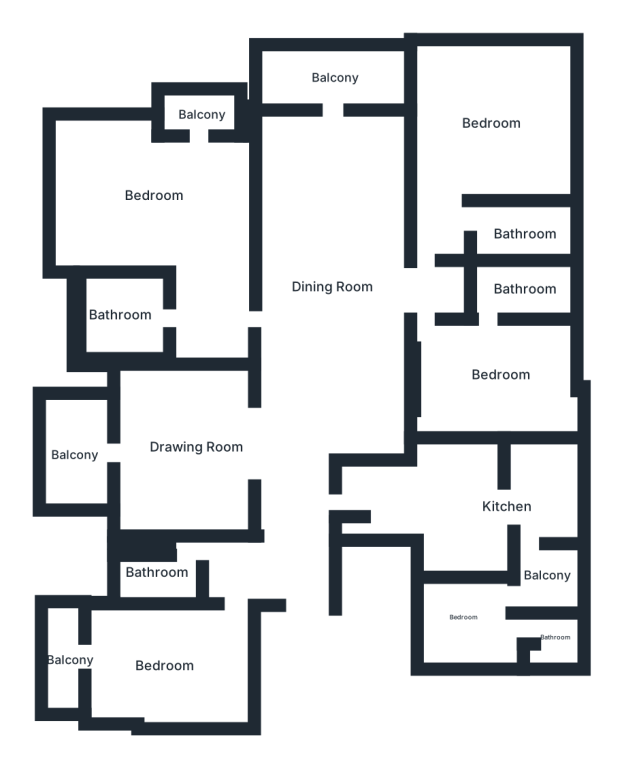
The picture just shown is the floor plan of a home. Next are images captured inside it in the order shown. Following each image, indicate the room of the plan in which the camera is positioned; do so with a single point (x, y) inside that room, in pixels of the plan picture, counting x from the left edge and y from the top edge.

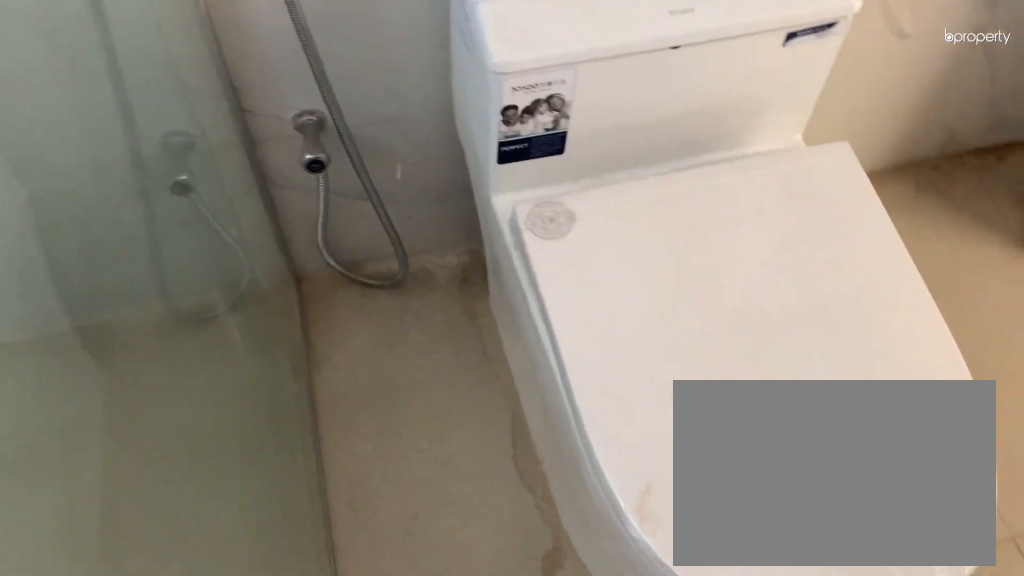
(522, 237)
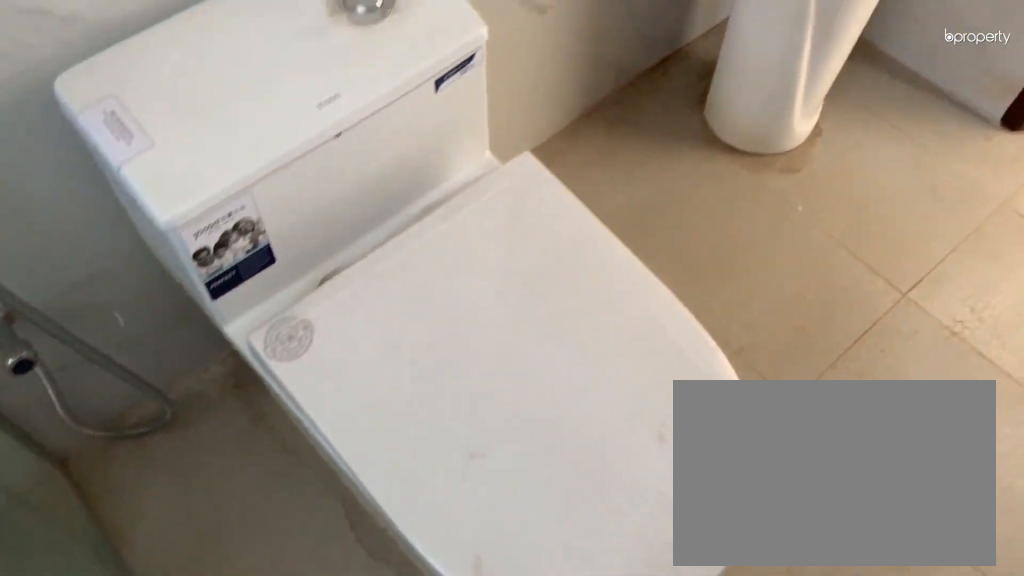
(522, 237)
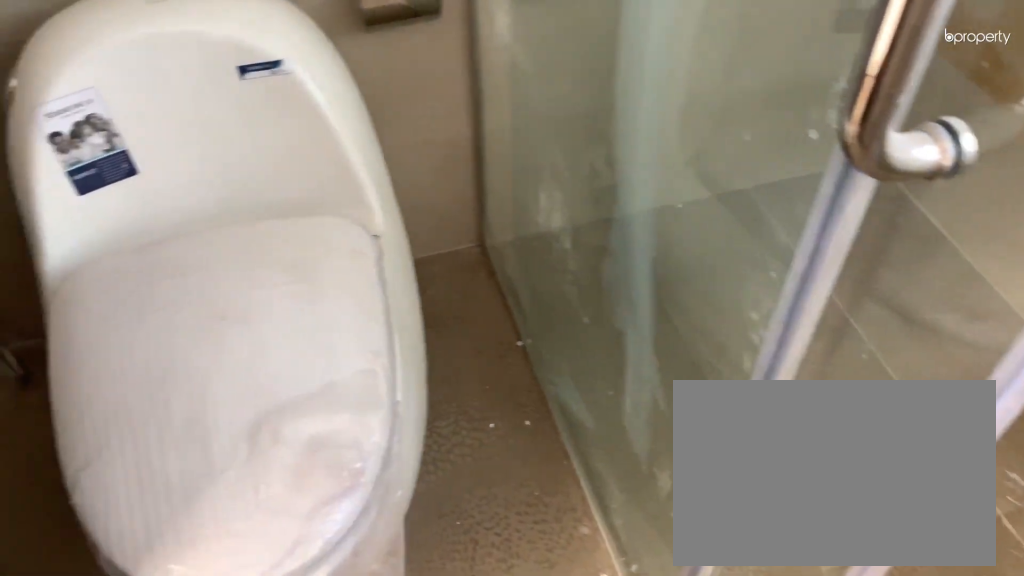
(119, 322)
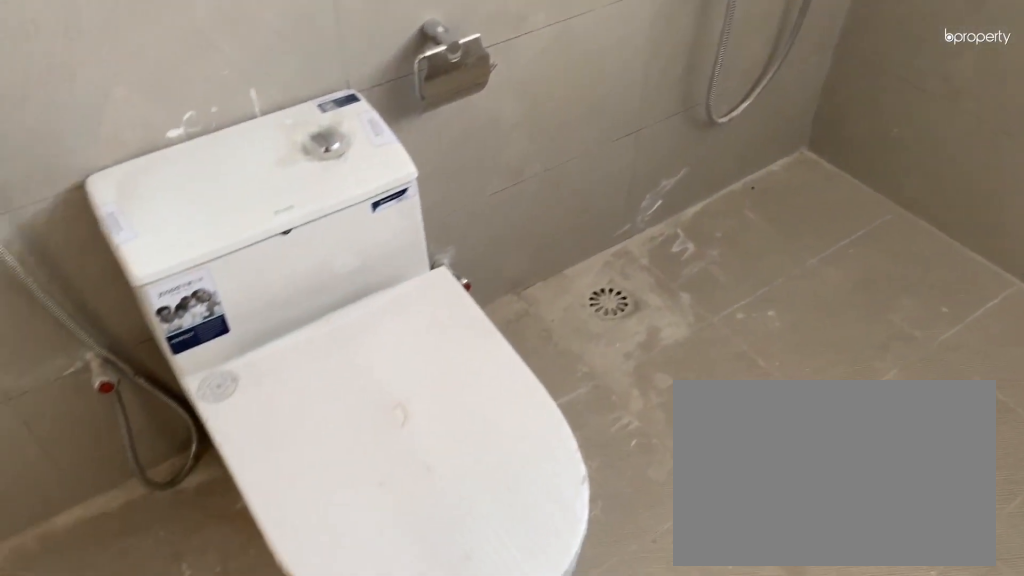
(147, 565)
